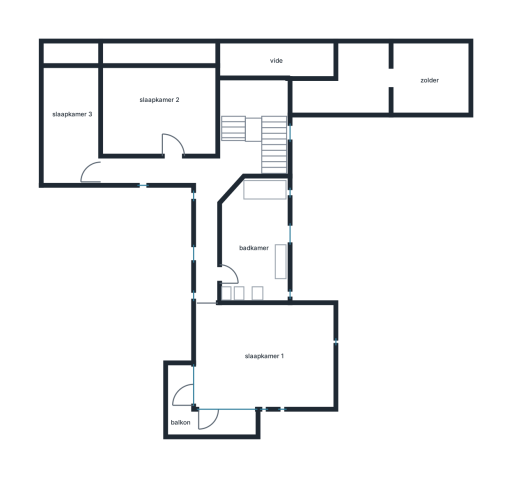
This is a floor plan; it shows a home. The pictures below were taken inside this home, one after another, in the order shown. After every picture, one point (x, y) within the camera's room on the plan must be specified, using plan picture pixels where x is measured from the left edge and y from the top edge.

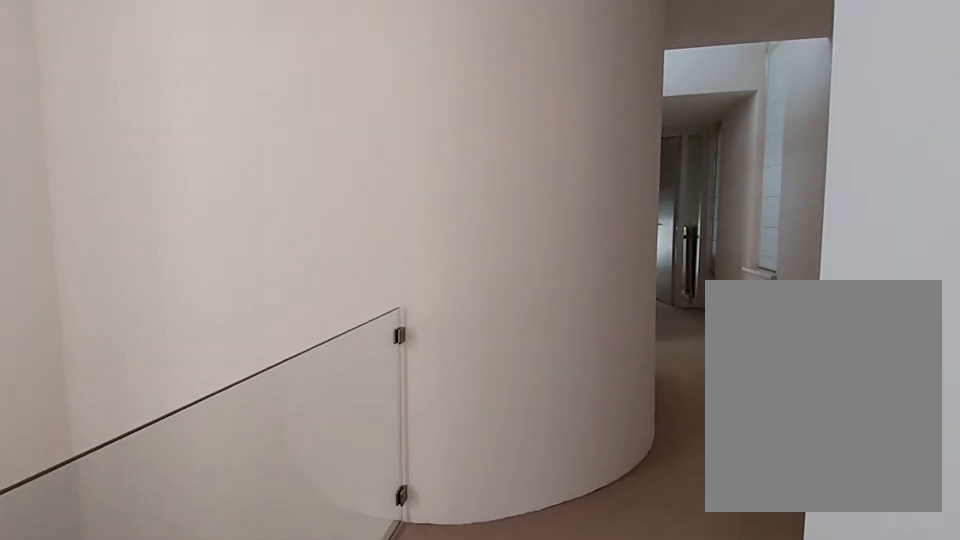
(213, 165)
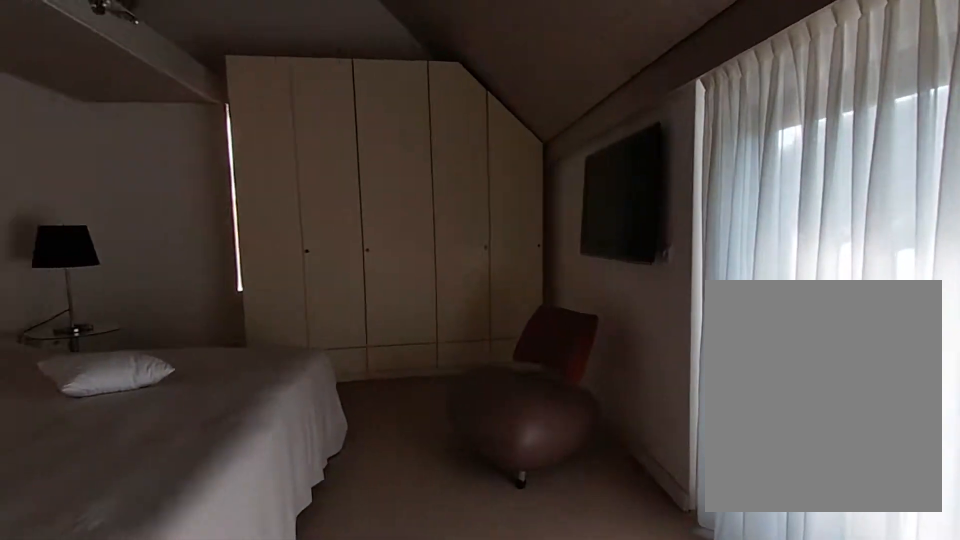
(264, 355)
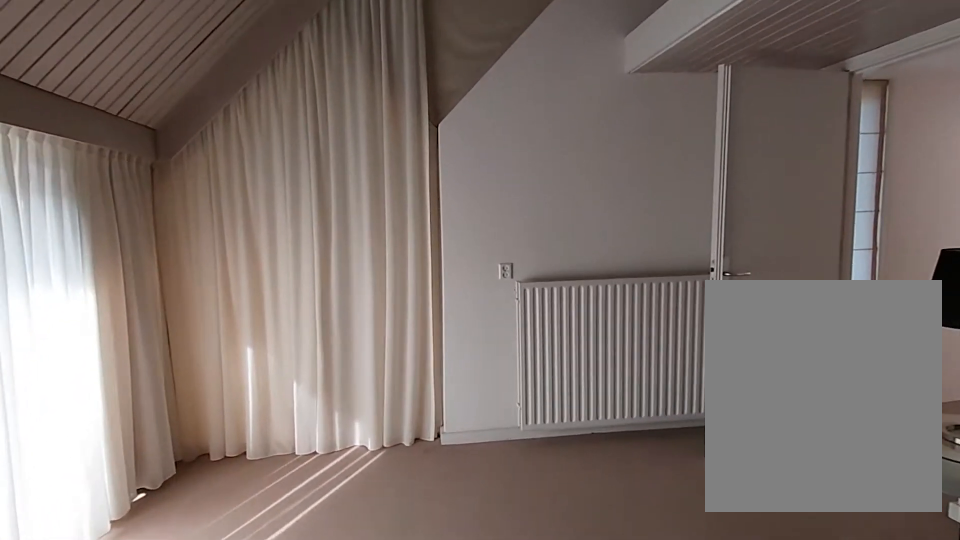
(264, 355)
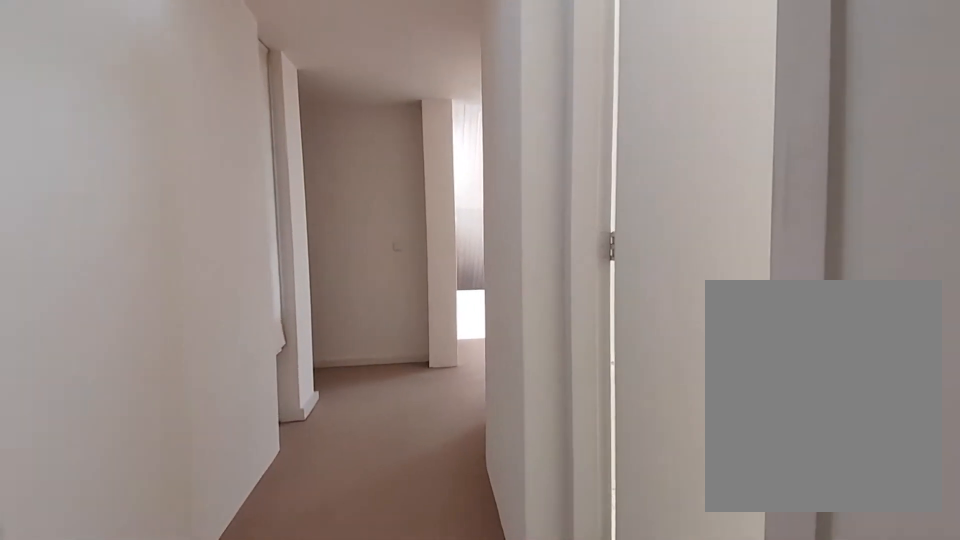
(213, 165)
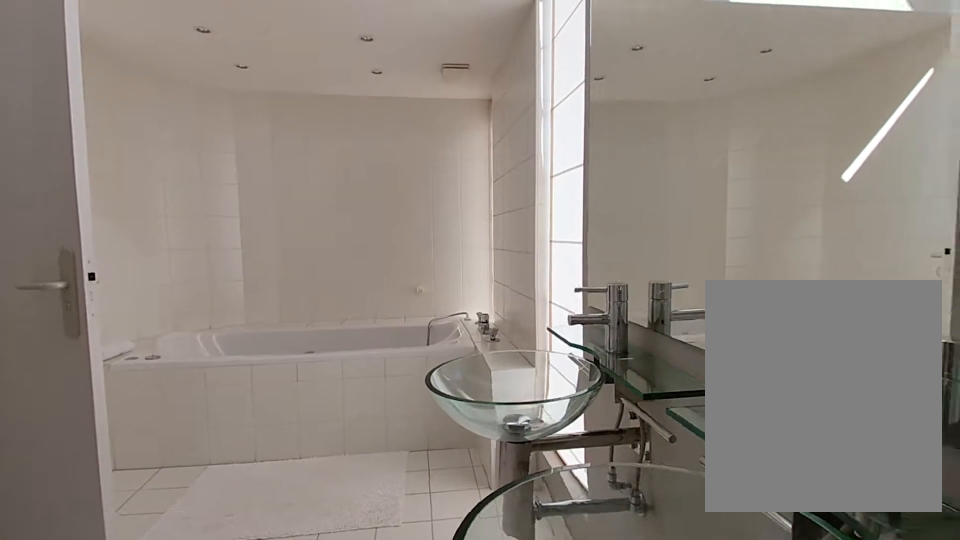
(254, 243)
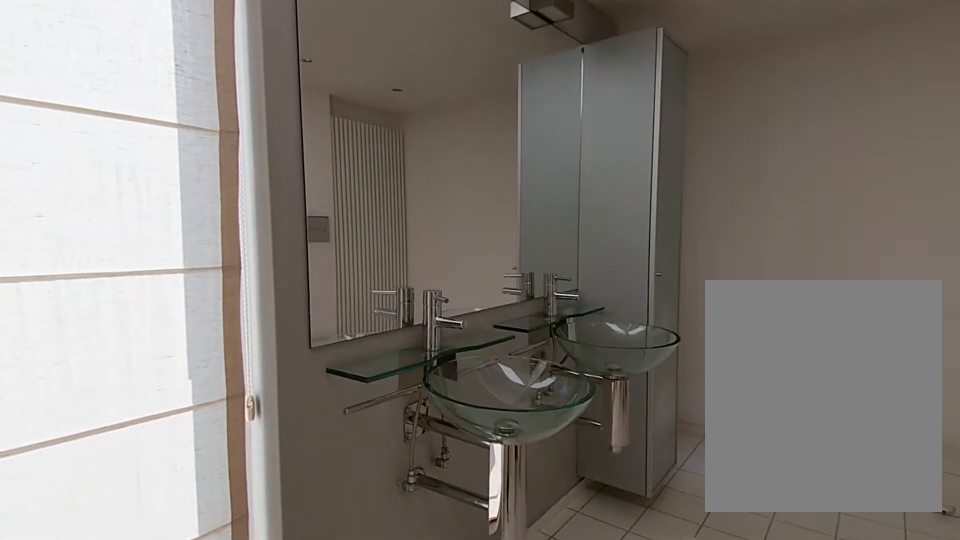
(254, 243)
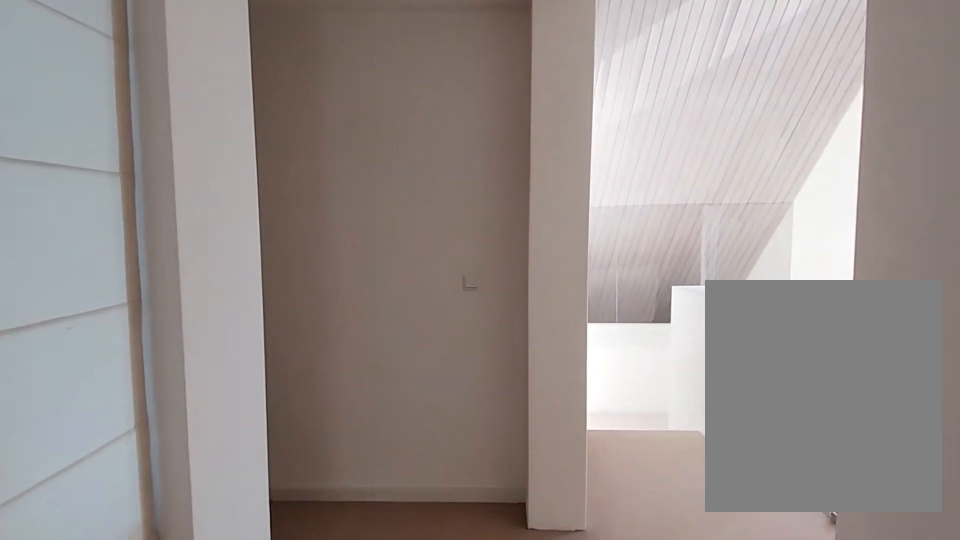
(213, 165)
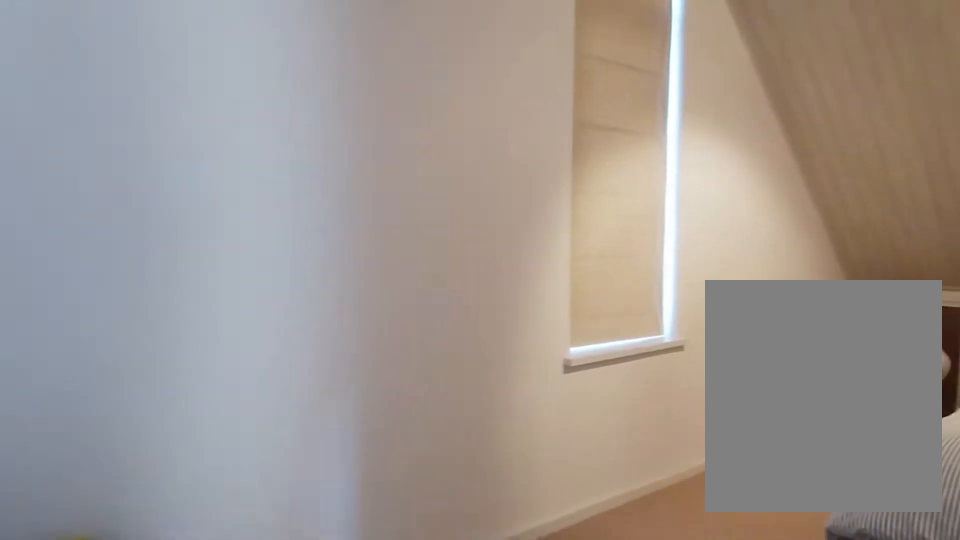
(72, 125)
